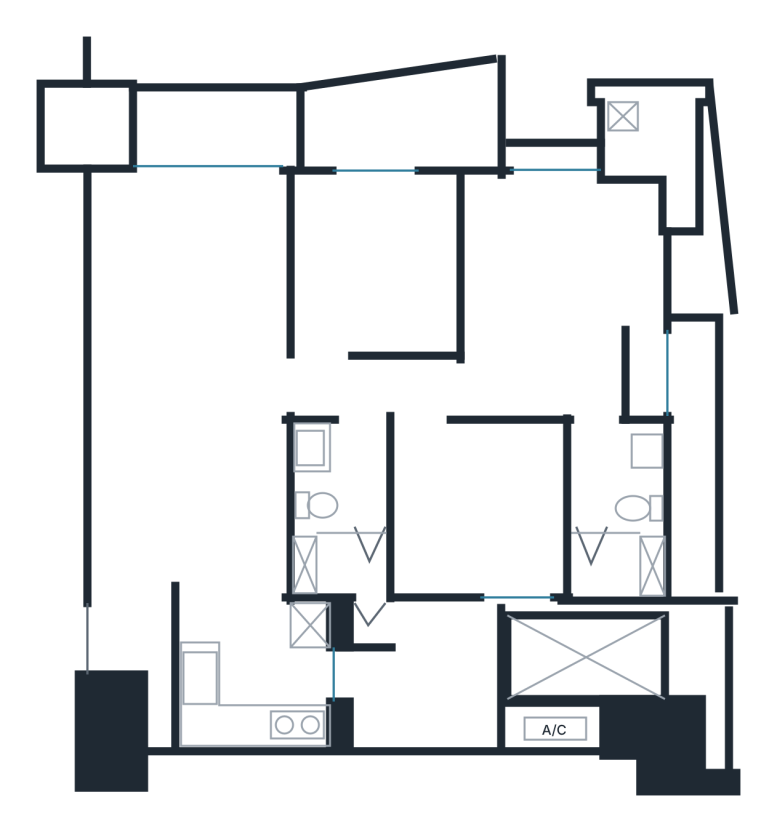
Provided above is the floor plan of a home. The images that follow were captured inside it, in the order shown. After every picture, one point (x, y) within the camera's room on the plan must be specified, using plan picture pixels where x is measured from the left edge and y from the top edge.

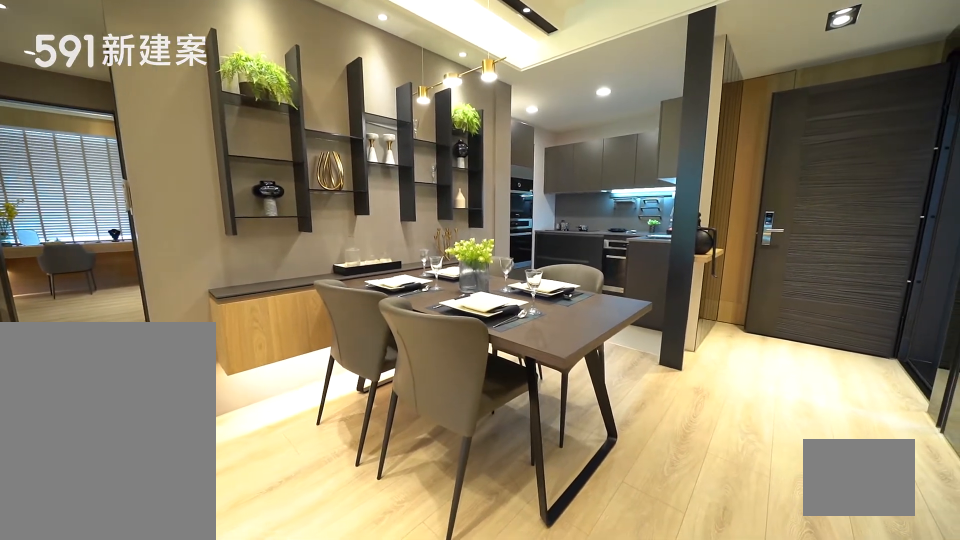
(191, 471)
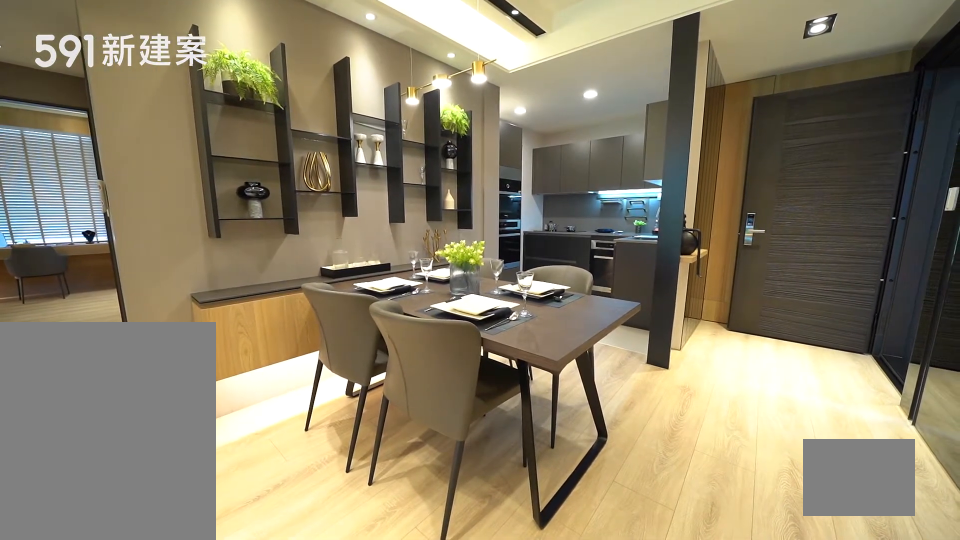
(191, 471)
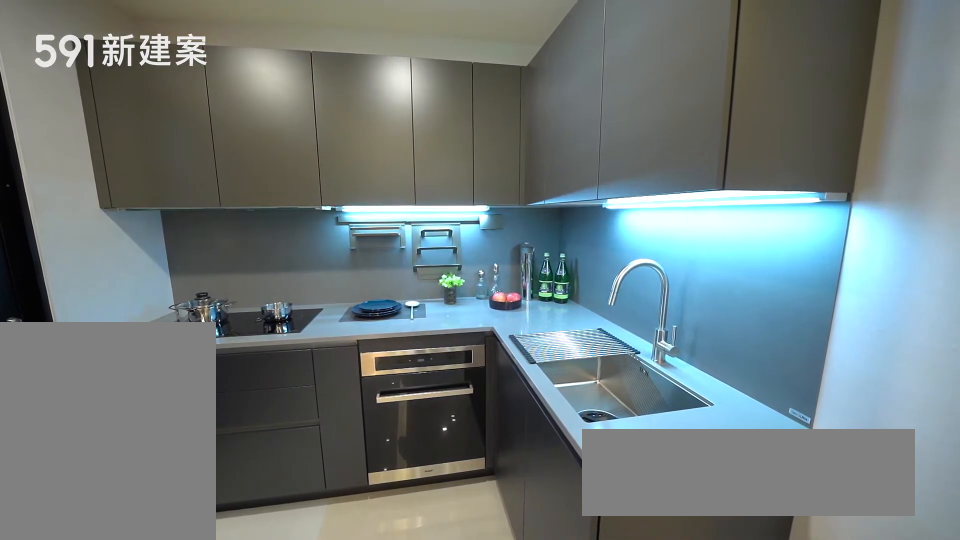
(254, 675)
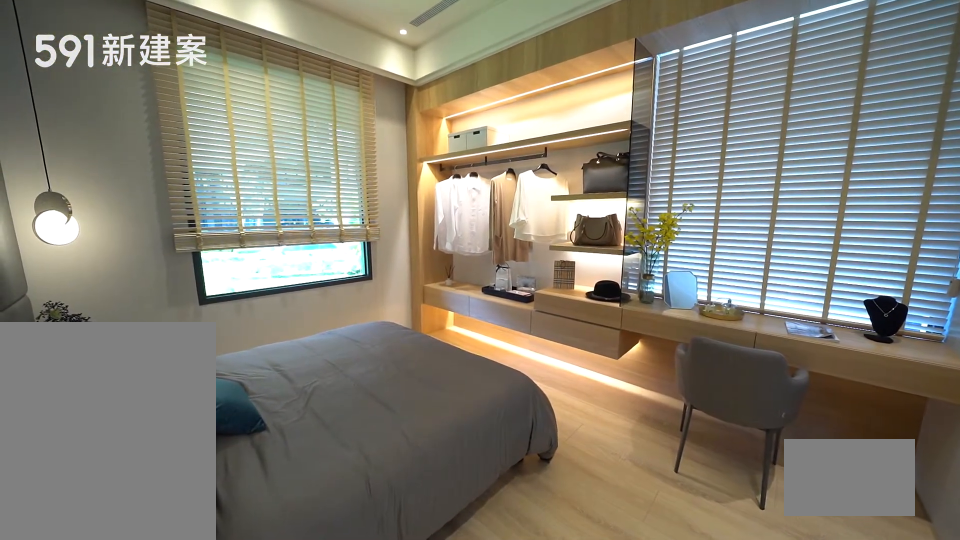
(569, 293)
